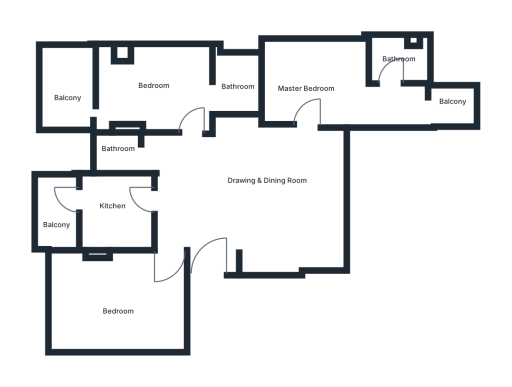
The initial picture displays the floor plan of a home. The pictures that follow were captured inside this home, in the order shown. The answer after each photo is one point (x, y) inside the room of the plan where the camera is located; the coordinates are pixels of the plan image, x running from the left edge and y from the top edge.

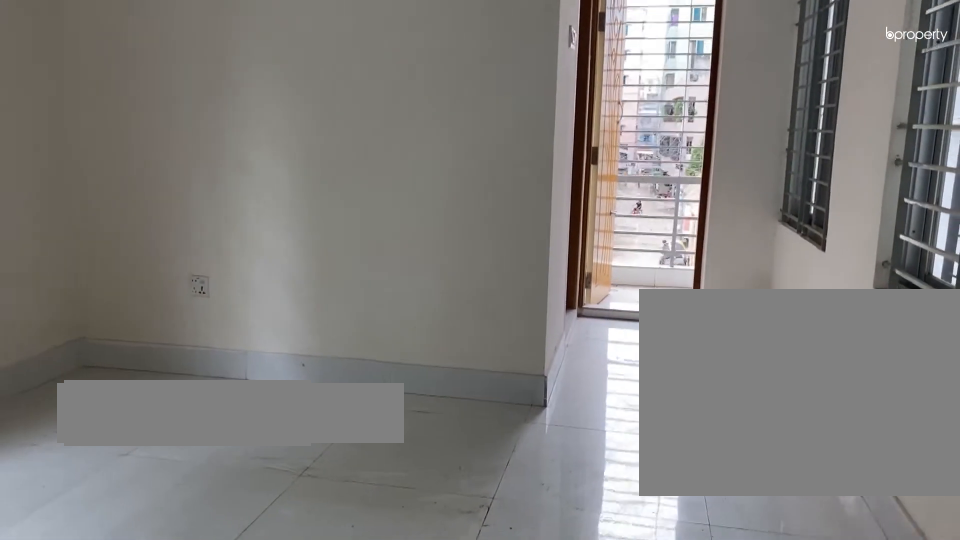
(312, 90)
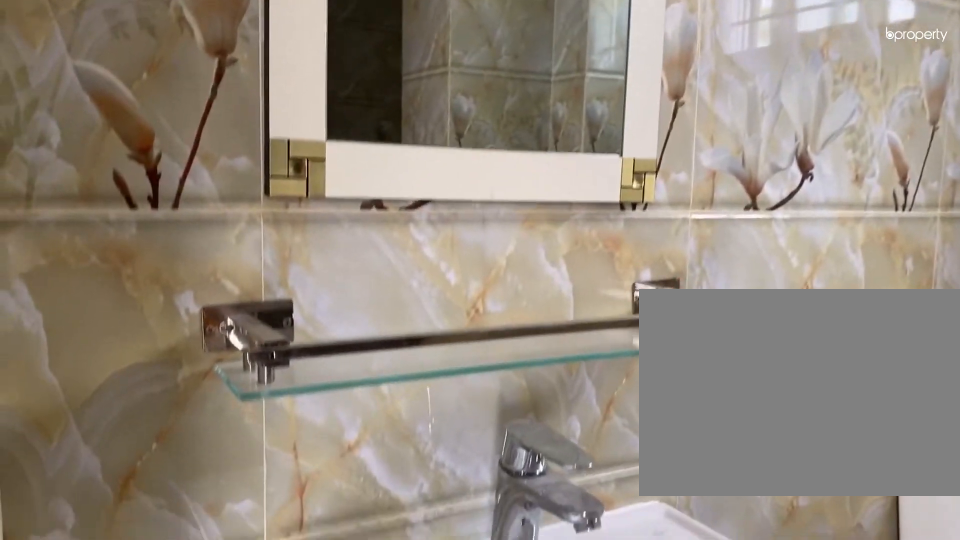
(401, 63)
